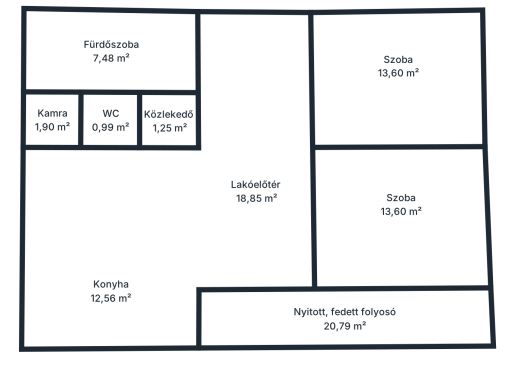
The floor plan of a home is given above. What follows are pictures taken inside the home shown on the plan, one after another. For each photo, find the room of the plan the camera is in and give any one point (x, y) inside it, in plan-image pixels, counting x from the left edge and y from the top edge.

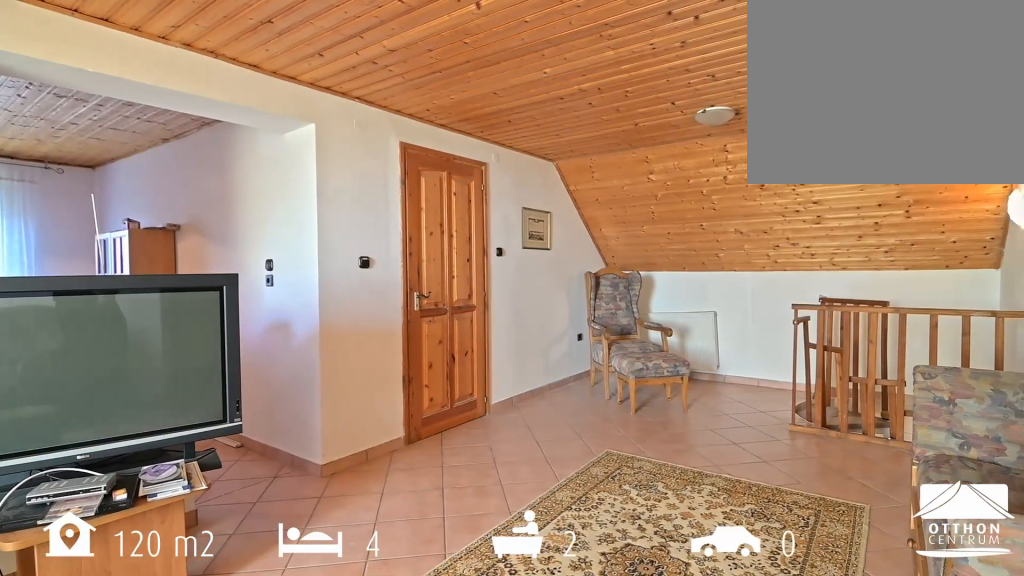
(255, 178)
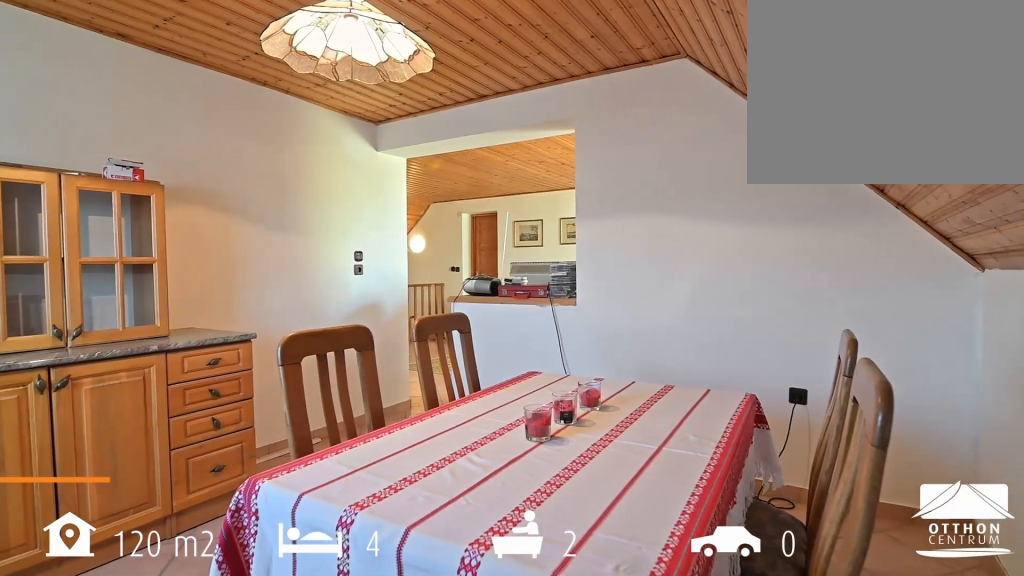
(110, 305)
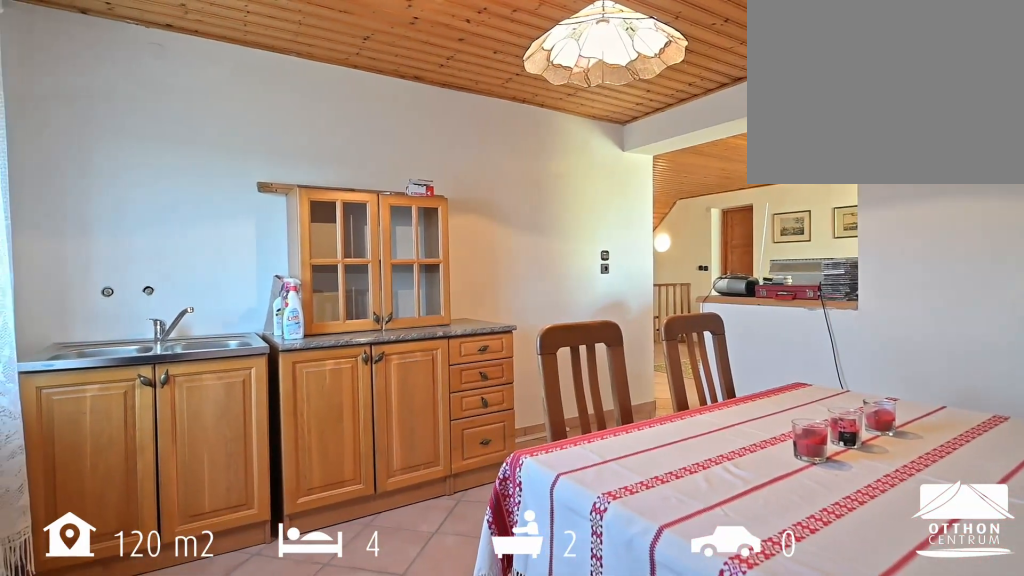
(110, 305)
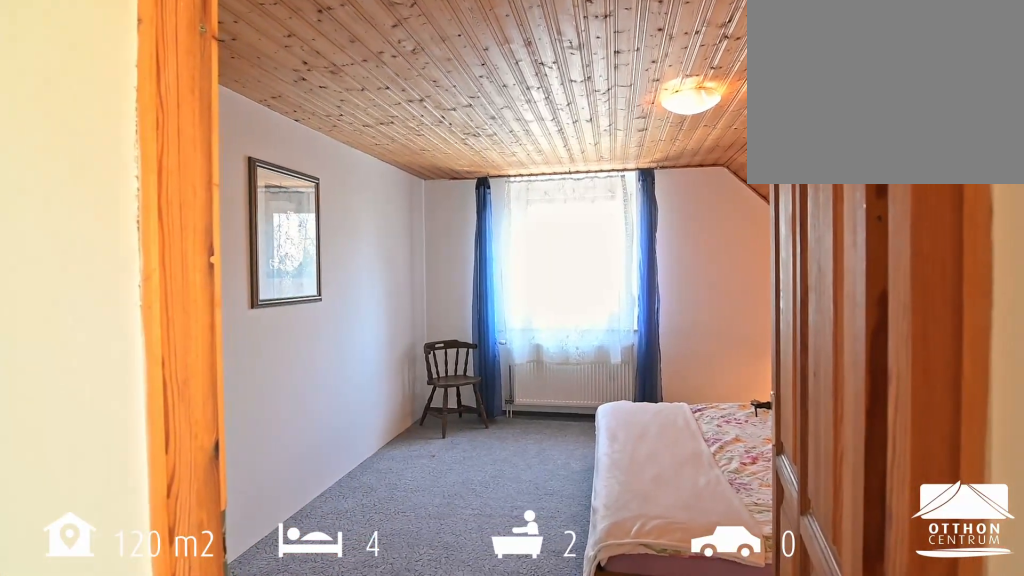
(400, 103)
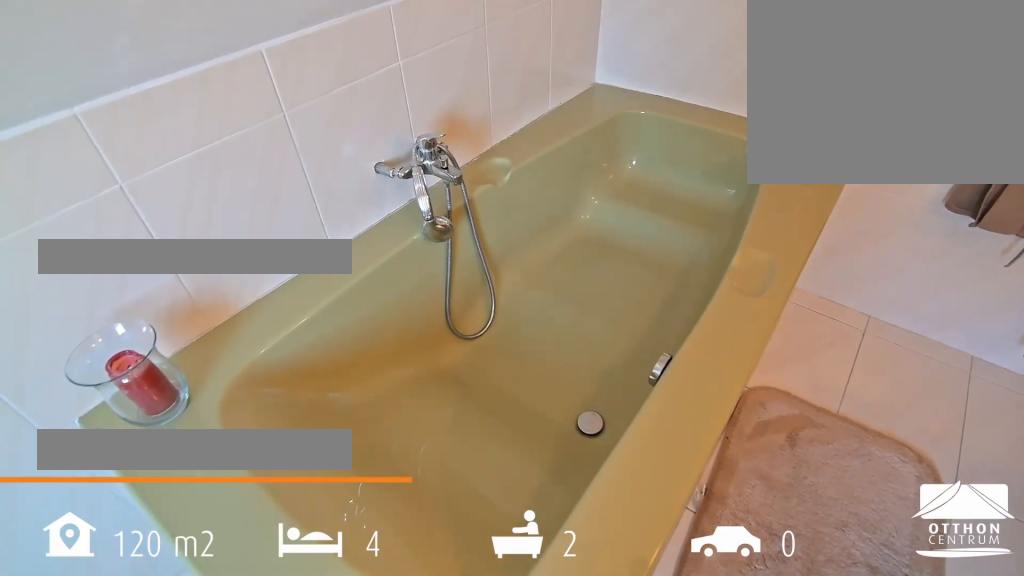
(114, 67)
